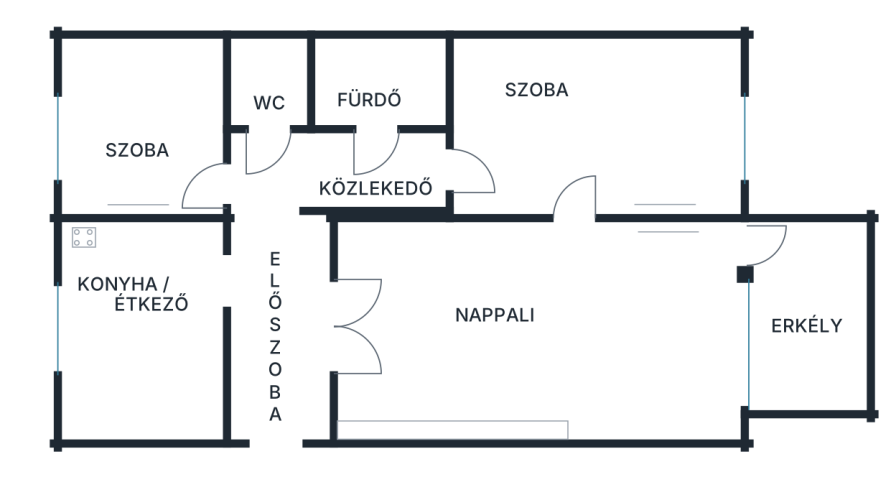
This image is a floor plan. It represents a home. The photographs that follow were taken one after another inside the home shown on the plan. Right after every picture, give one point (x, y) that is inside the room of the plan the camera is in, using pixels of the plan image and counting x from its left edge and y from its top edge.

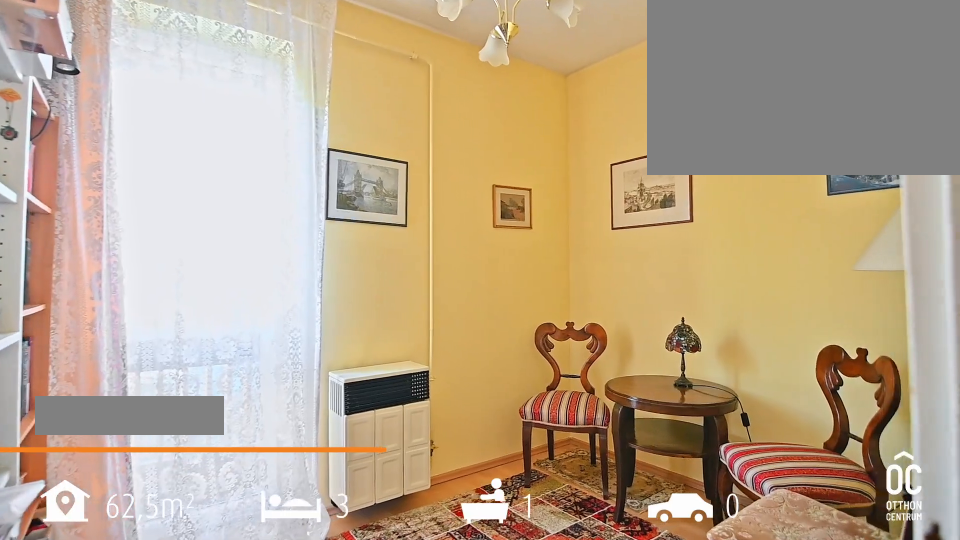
(139, 130)
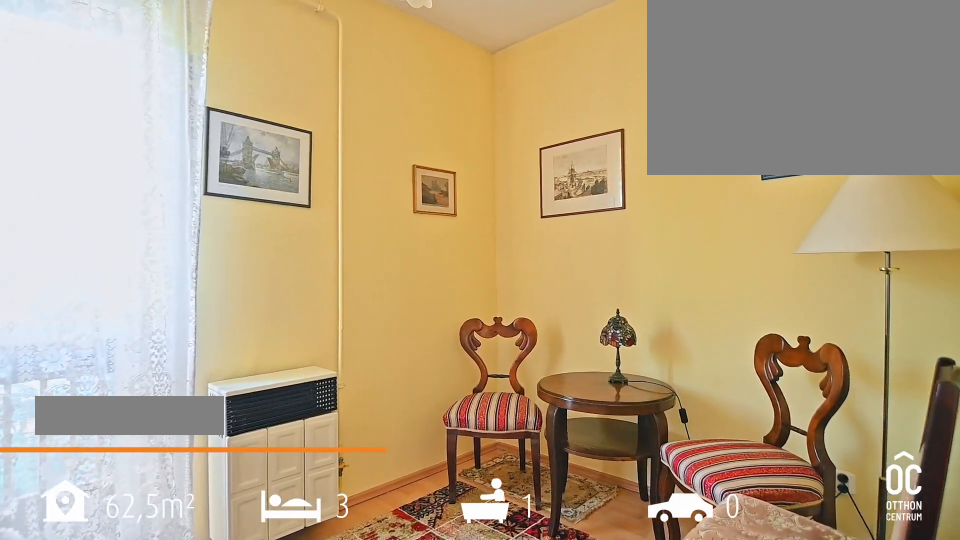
(139, 130)
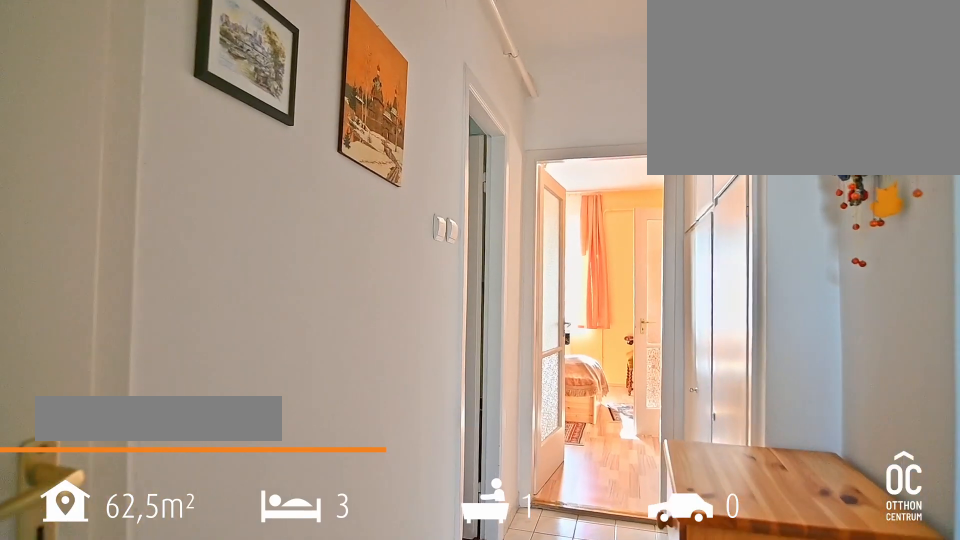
(337, 170)
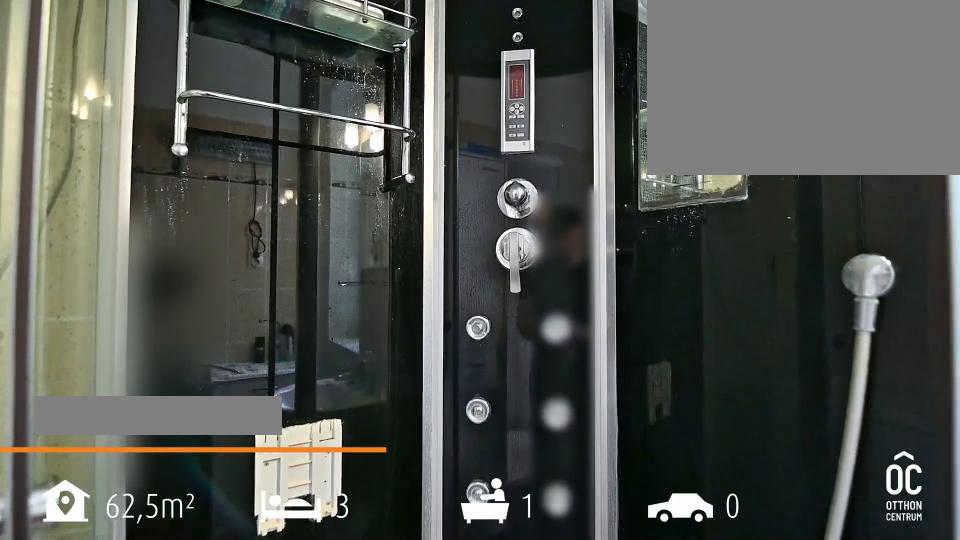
(375, 82)
